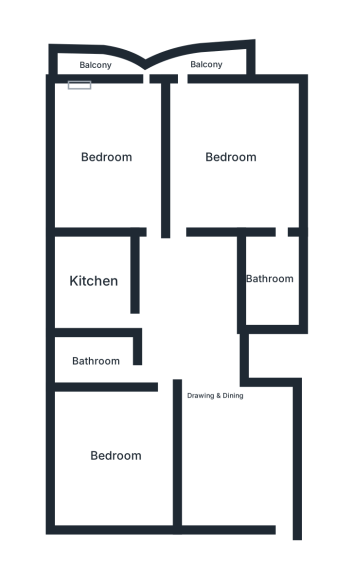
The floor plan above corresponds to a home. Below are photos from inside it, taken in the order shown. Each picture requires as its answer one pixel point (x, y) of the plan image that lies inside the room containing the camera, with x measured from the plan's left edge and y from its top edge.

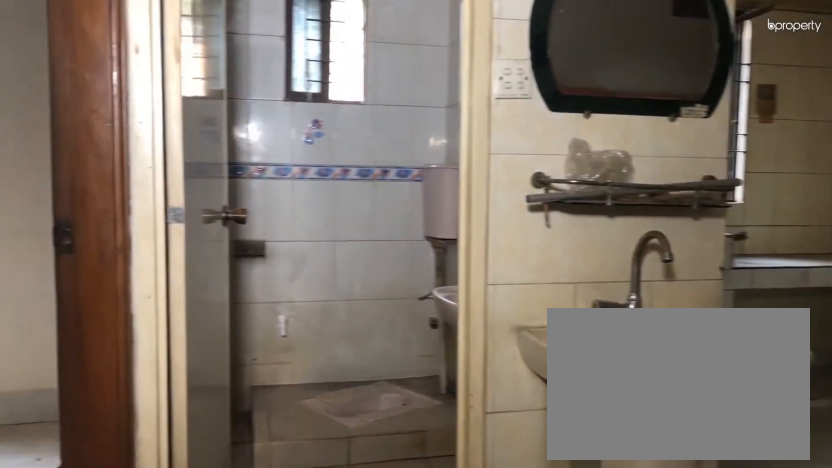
(217, 395)
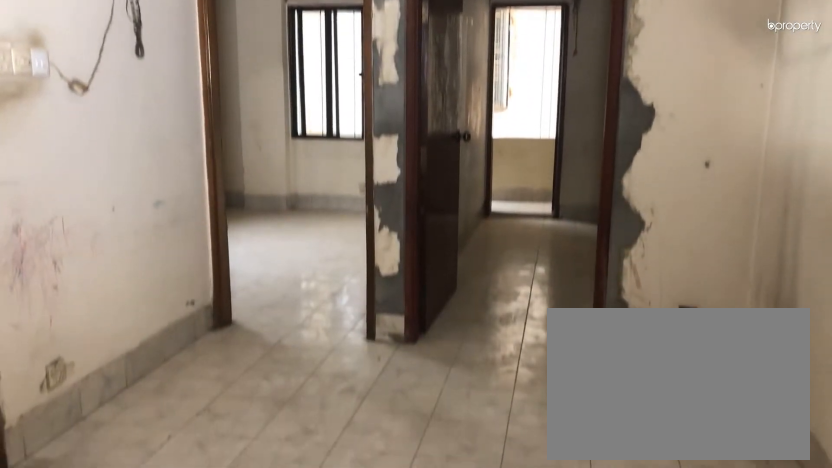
(217, 395)
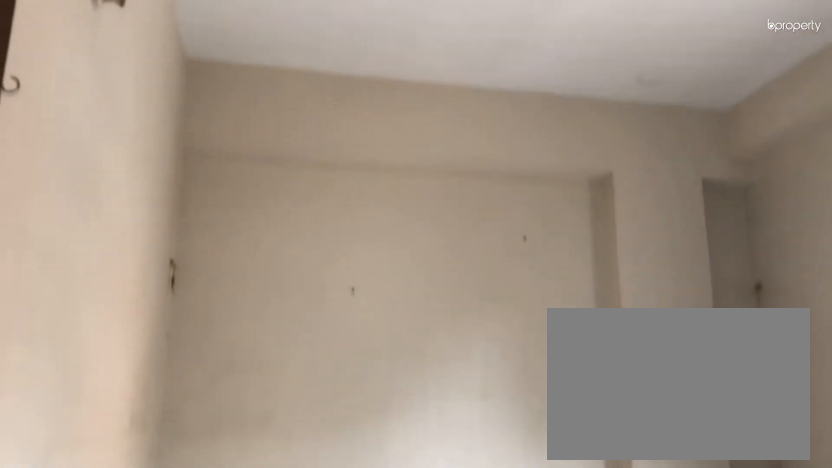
(116, 456)
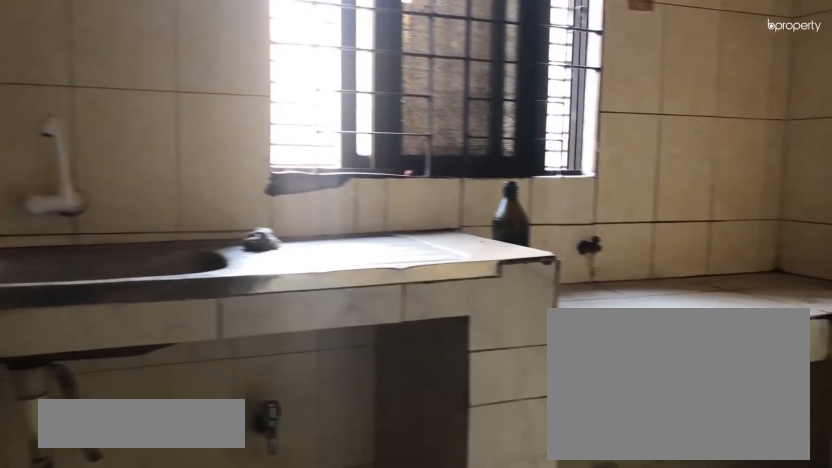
(94, 280)
